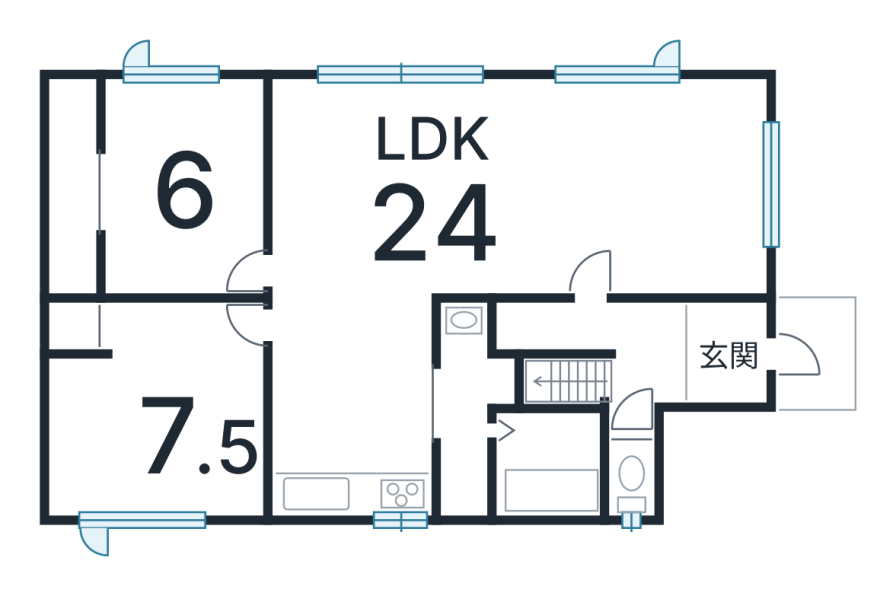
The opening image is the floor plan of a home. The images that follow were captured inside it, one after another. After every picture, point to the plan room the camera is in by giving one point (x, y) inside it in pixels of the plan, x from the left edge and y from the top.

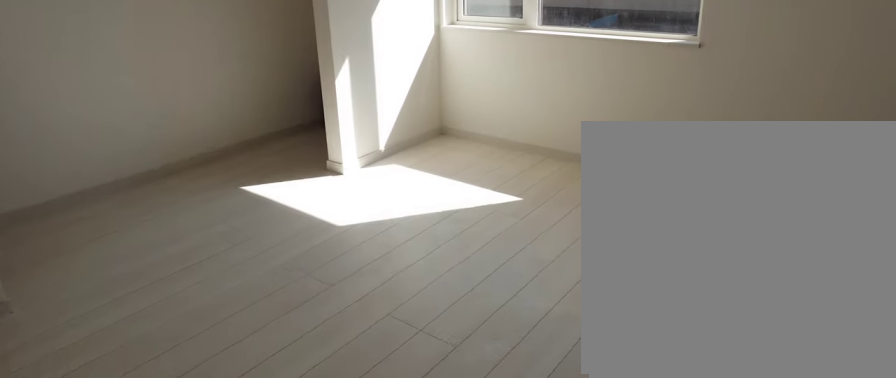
(179, 180)
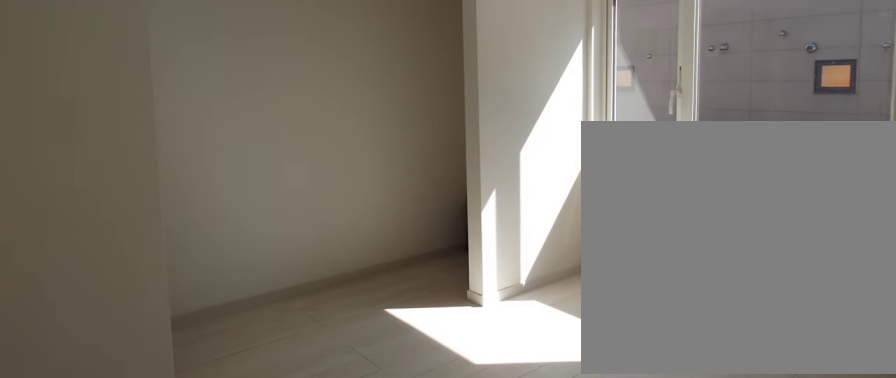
(179, 180)
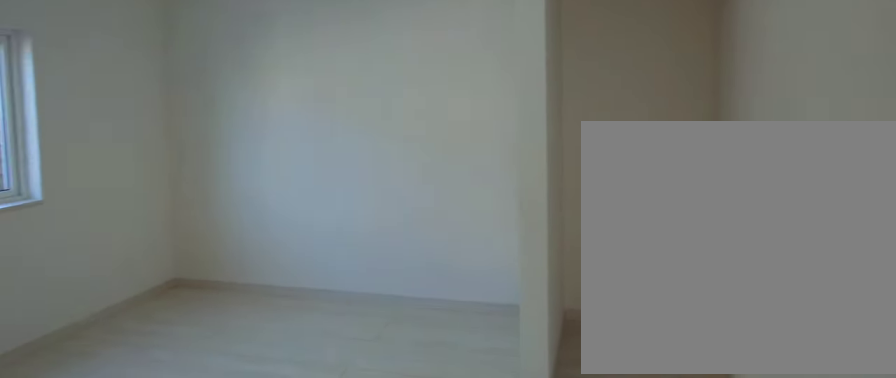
(151, 406)
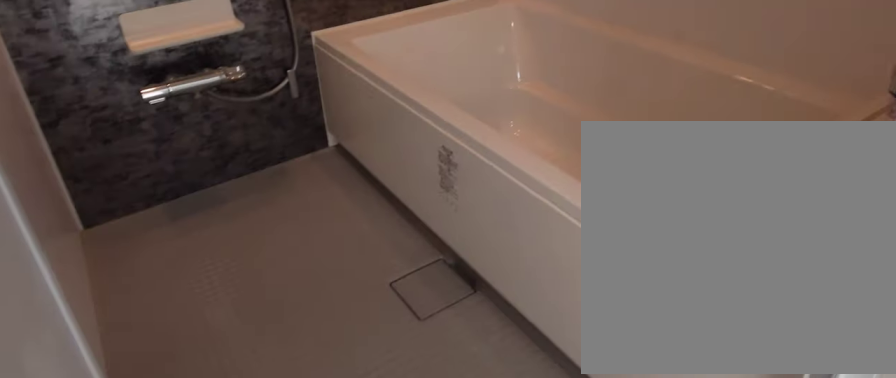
(535, 467)
